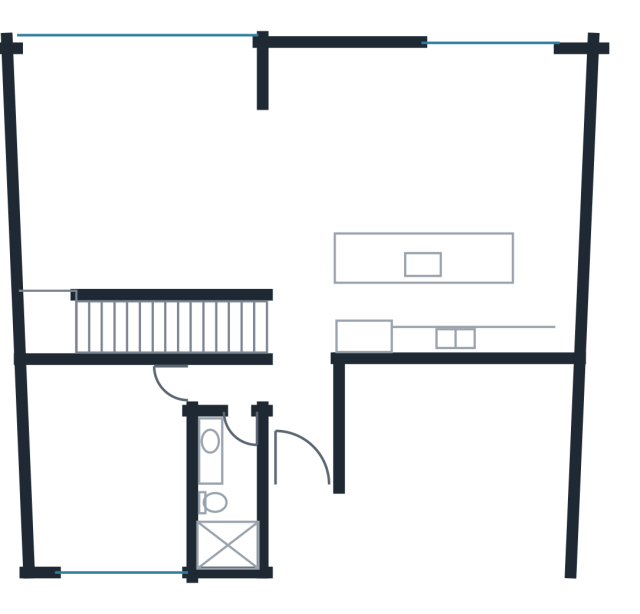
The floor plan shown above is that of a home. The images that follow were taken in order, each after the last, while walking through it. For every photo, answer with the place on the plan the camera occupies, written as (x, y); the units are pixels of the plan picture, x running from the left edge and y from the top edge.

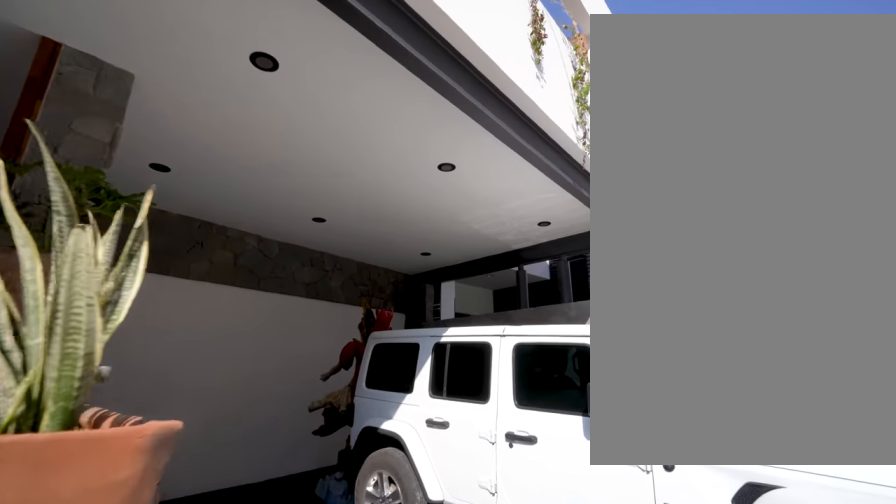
(300, 579)
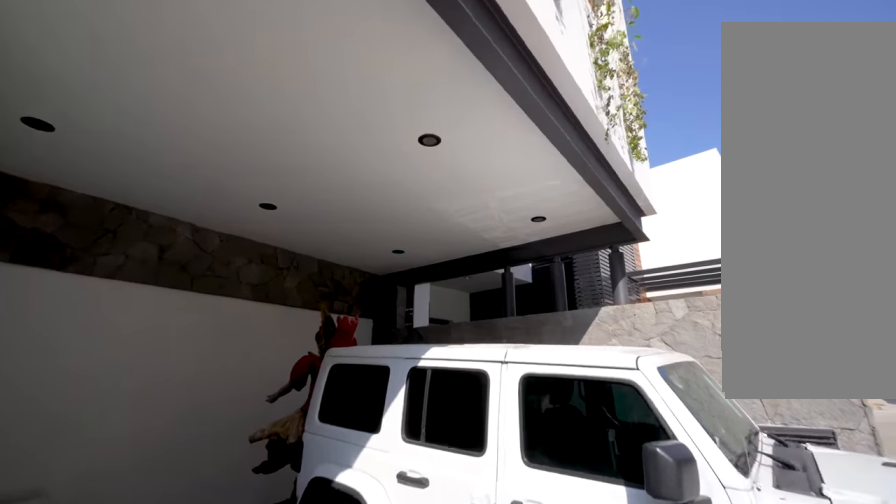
(301, 578)
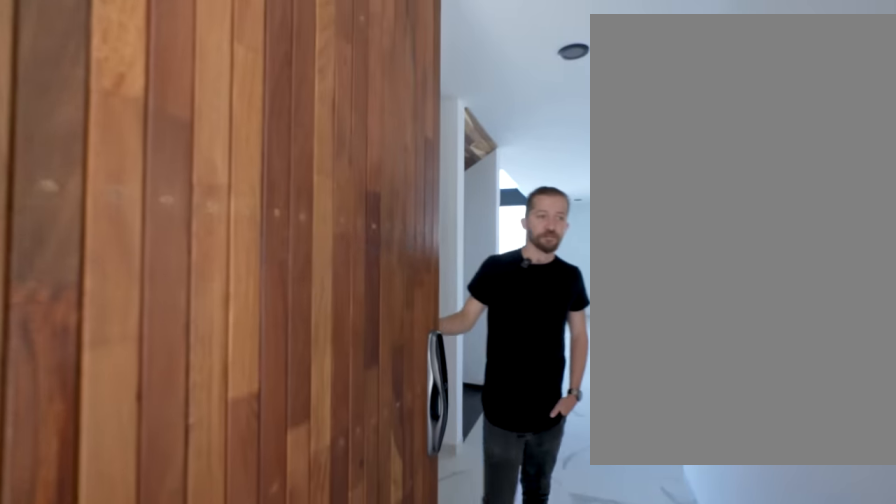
(291, 506)
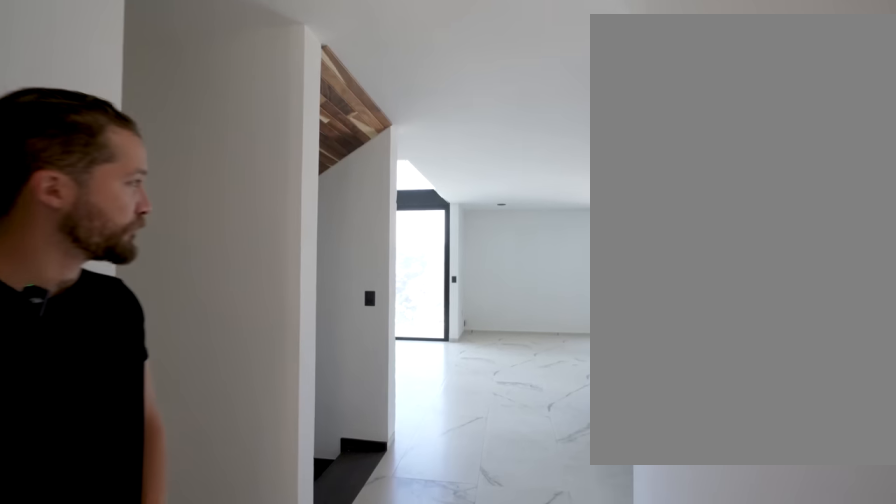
(297, 492)
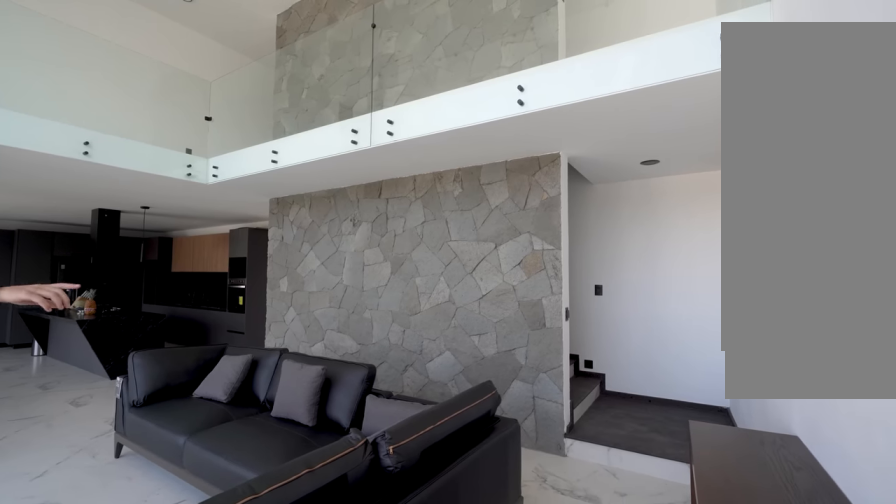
(62, 116)
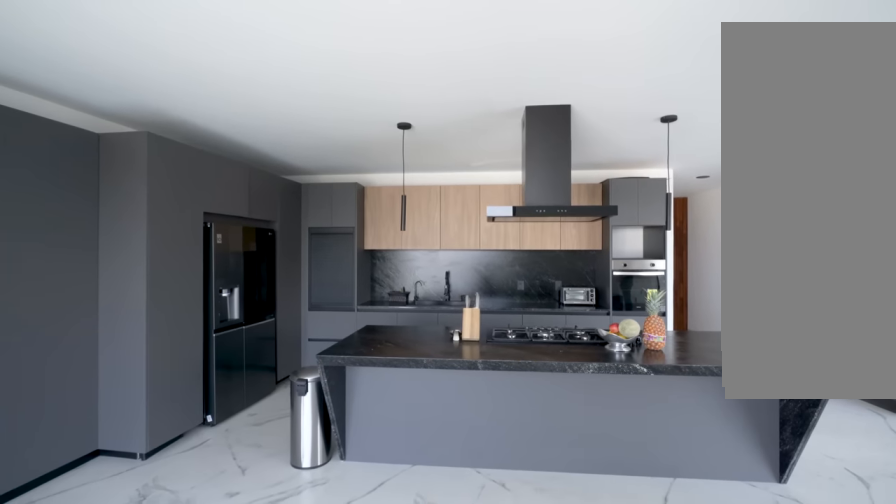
(419, 187)
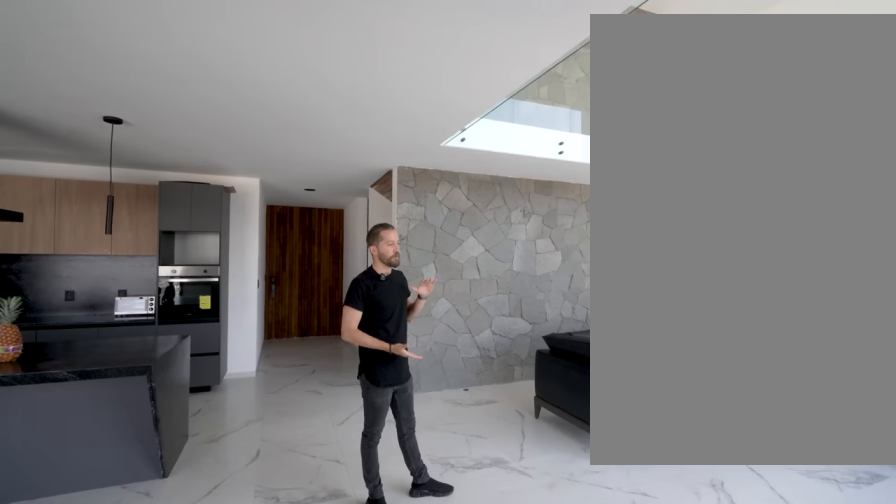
(319, 75)
